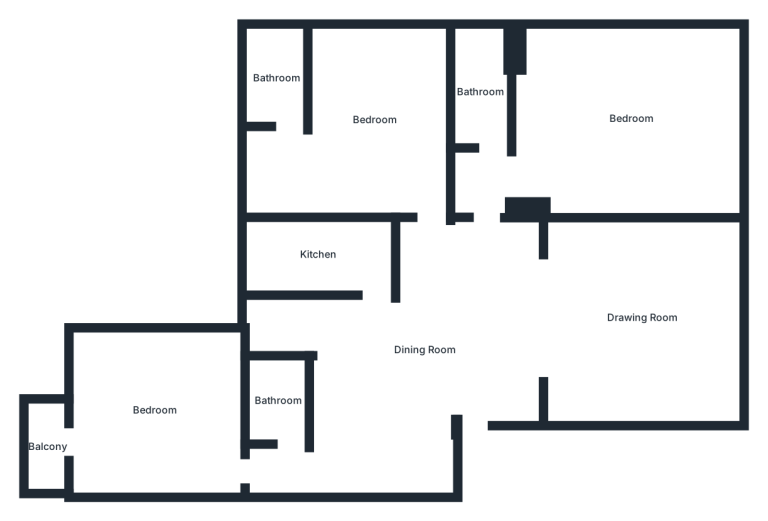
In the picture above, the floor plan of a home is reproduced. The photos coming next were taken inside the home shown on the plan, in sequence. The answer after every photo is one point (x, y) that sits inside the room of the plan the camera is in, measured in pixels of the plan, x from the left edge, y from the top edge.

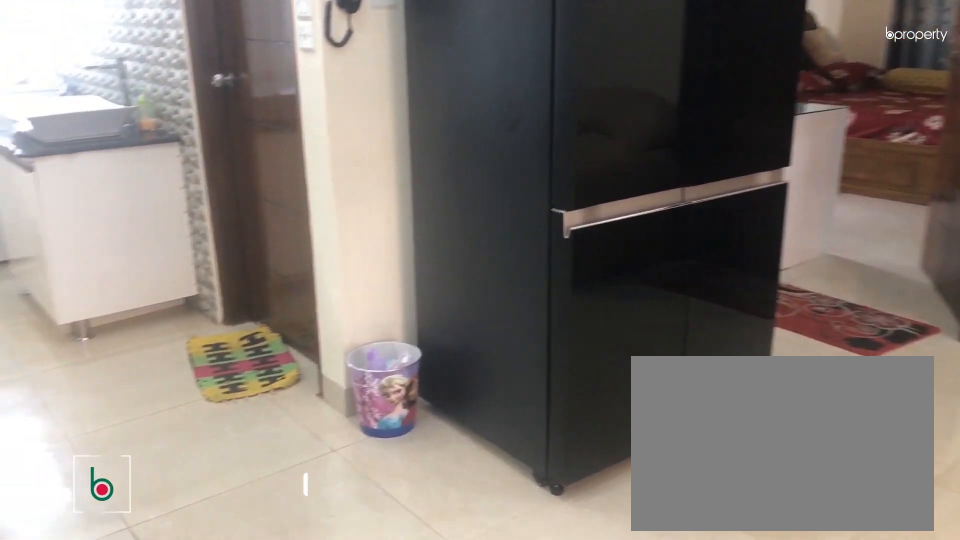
(424, 351)
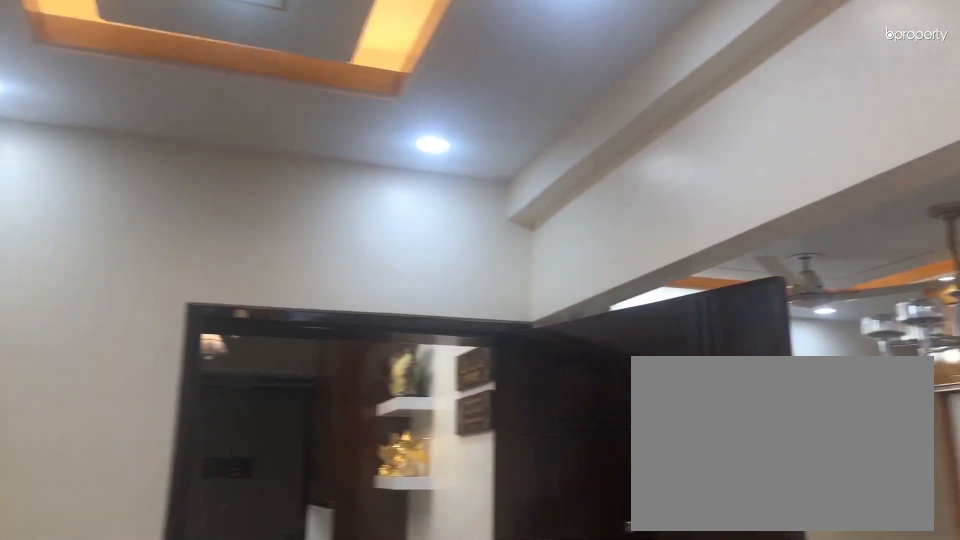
(424, 350)
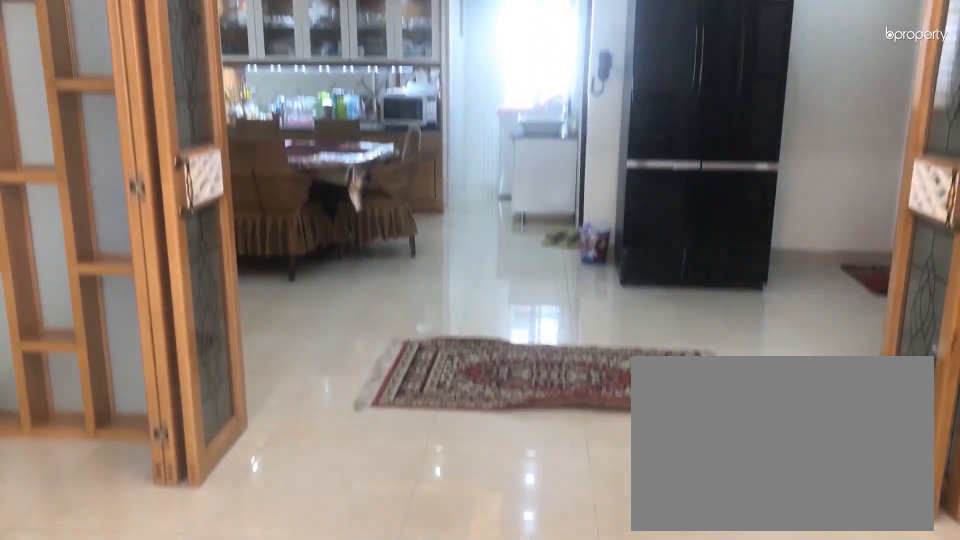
(642, 316)
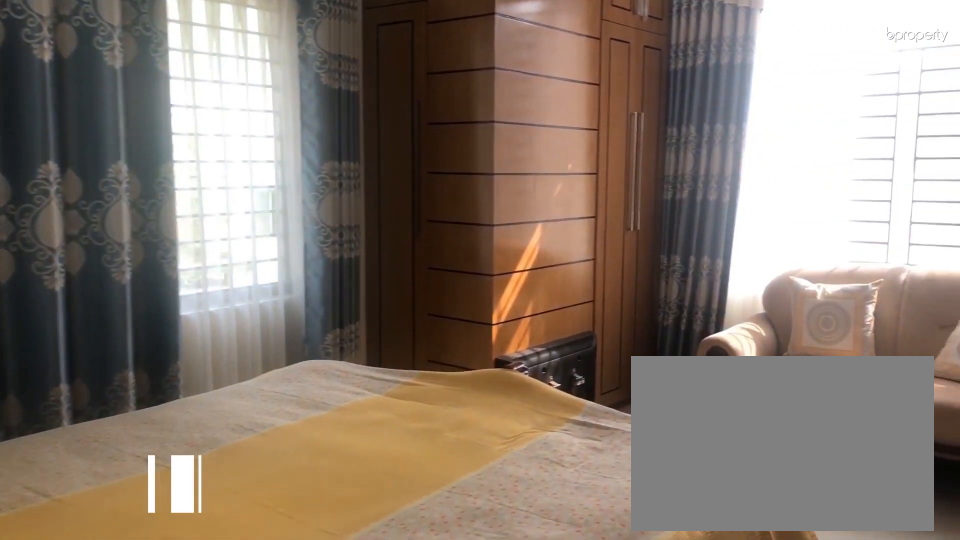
(575, 173)
